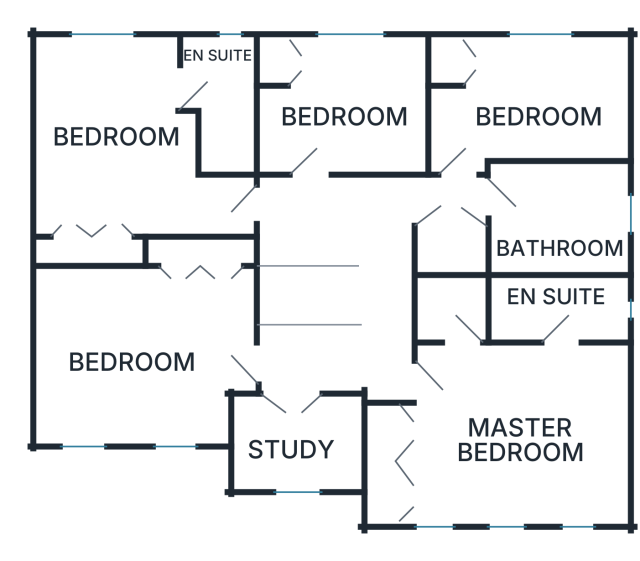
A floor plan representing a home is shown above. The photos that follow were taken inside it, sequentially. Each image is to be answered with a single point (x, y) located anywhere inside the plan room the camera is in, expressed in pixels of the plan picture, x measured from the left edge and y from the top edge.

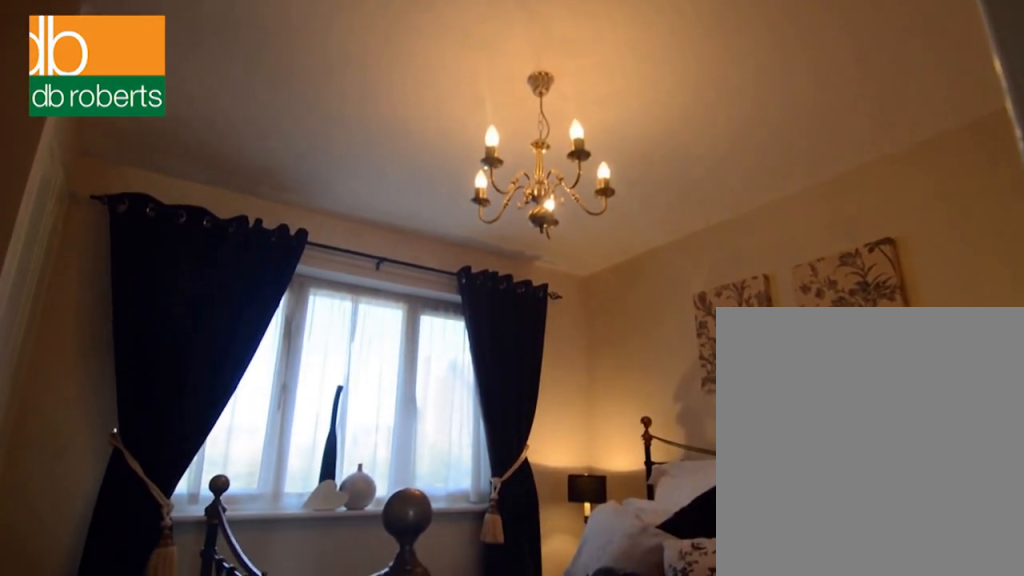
(343, 104)
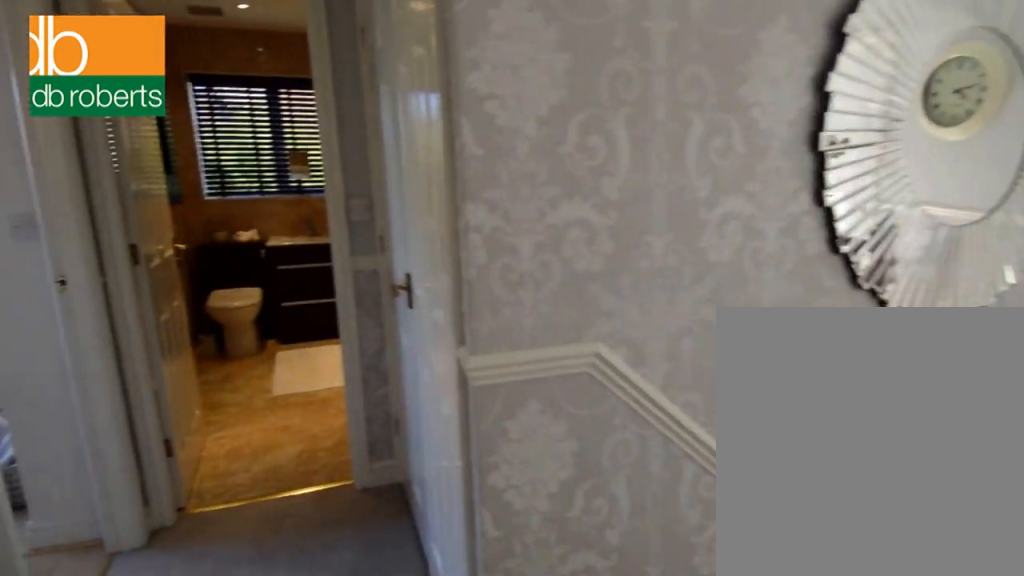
(356, 275)
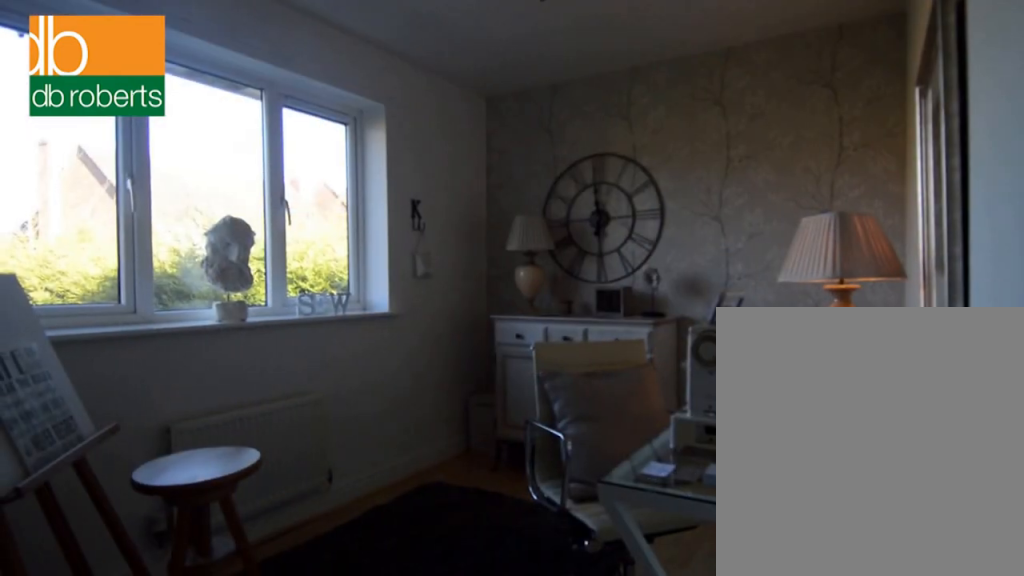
(526, 99)
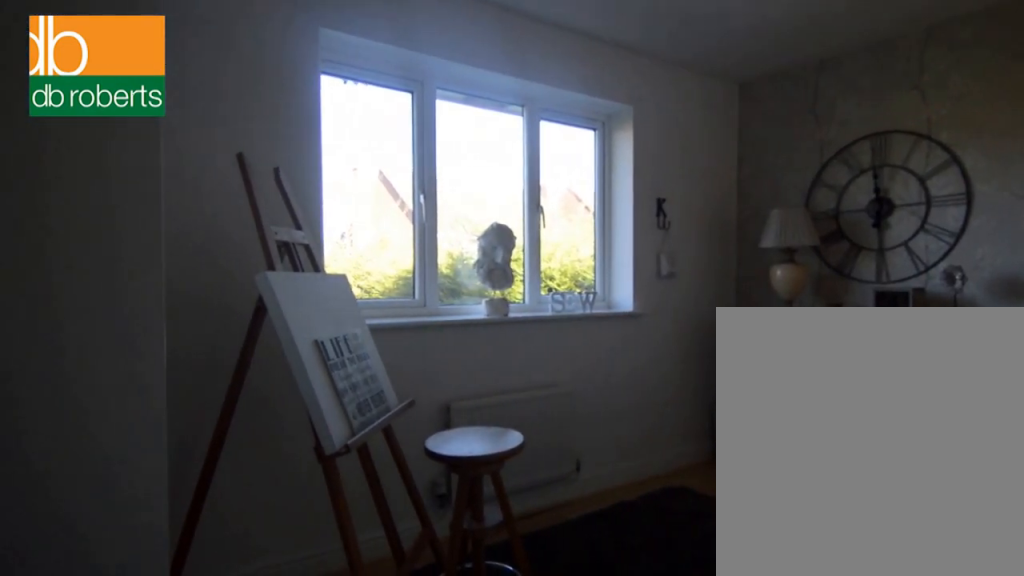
(526, 99)
